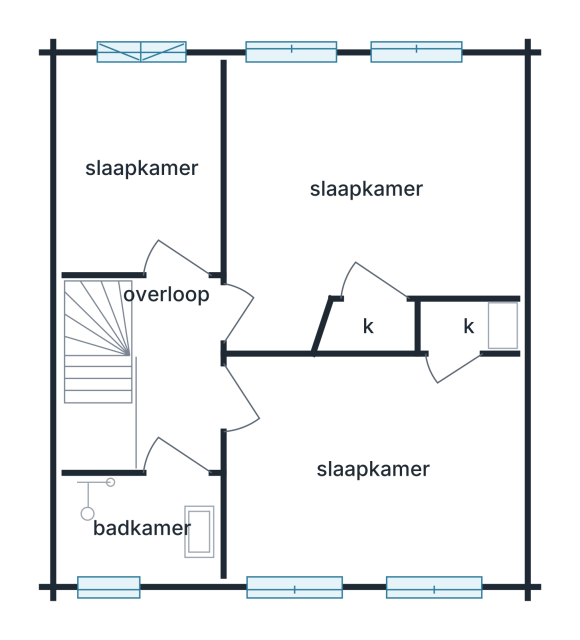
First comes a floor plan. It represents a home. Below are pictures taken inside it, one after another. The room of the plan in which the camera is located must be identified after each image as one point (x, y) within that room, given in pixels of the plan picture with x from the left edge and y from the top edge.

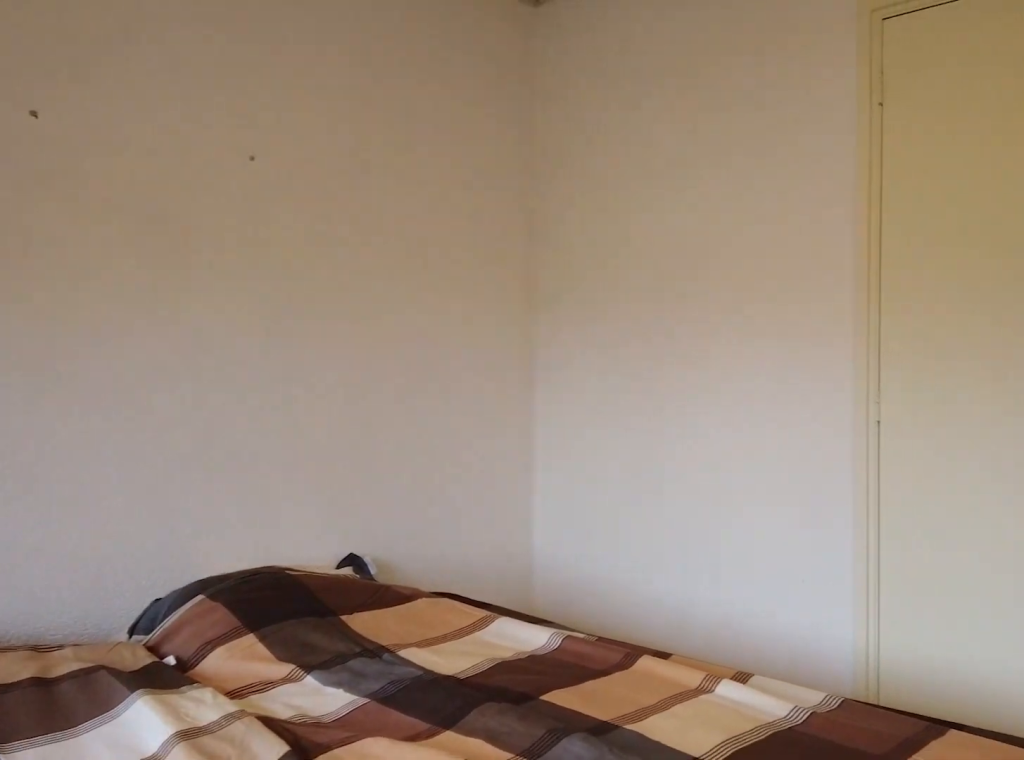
(365, 187)
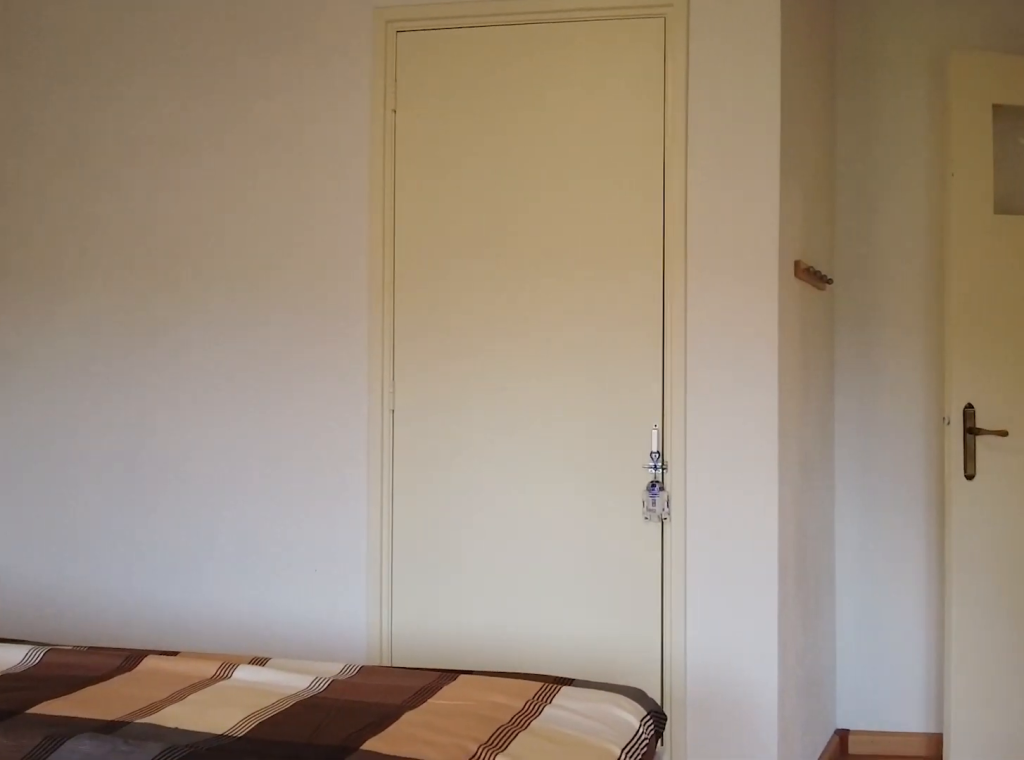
(365, 187)
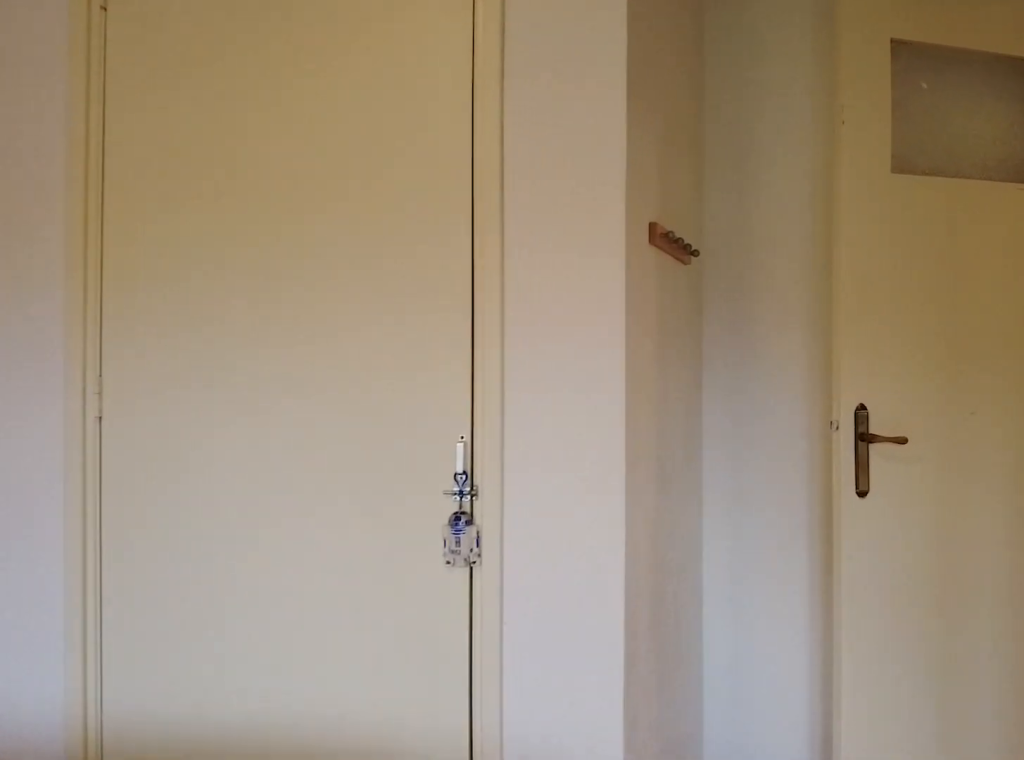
(365, 187)
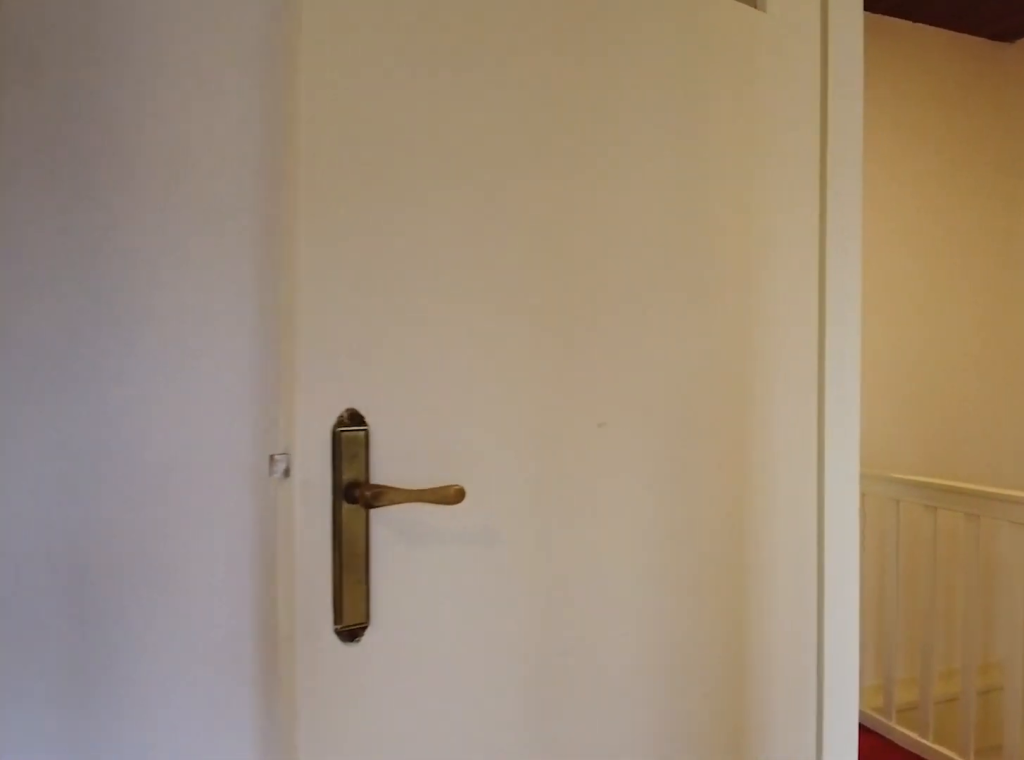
(365, 187)
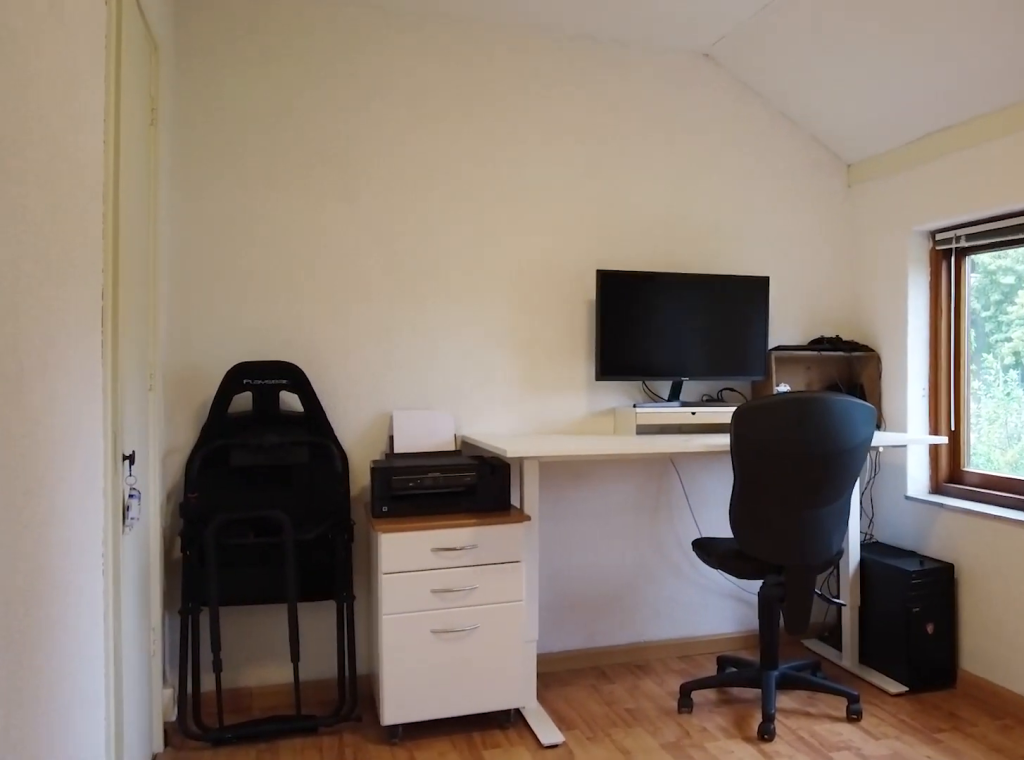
(372, 466)
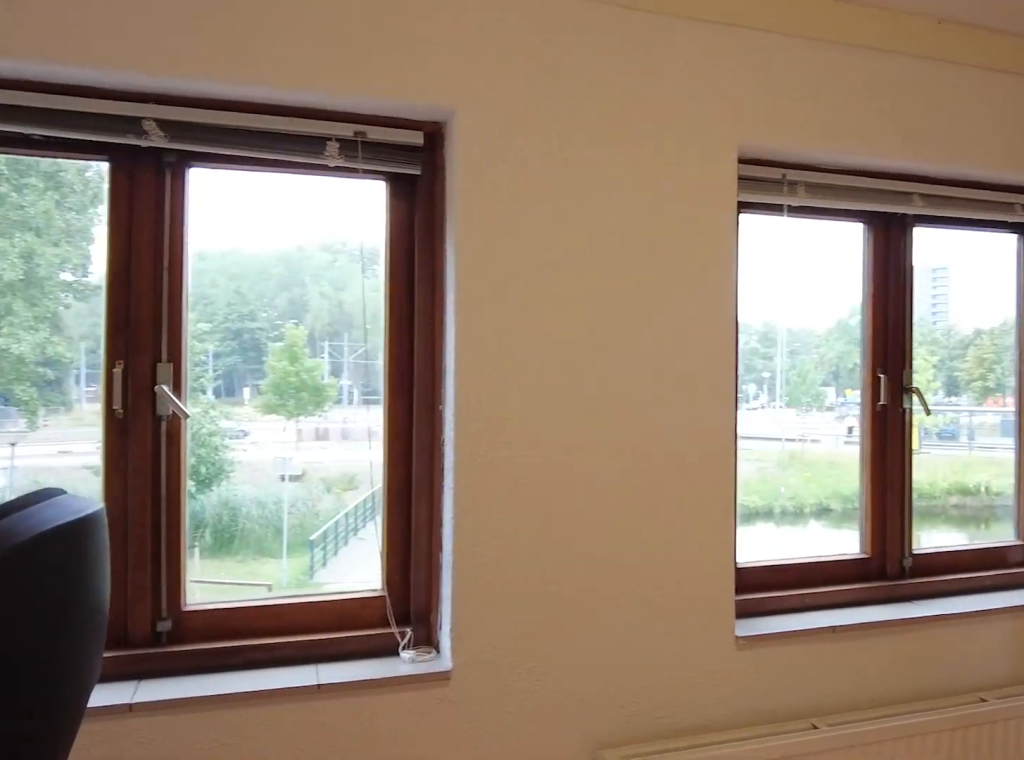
(372, 466)
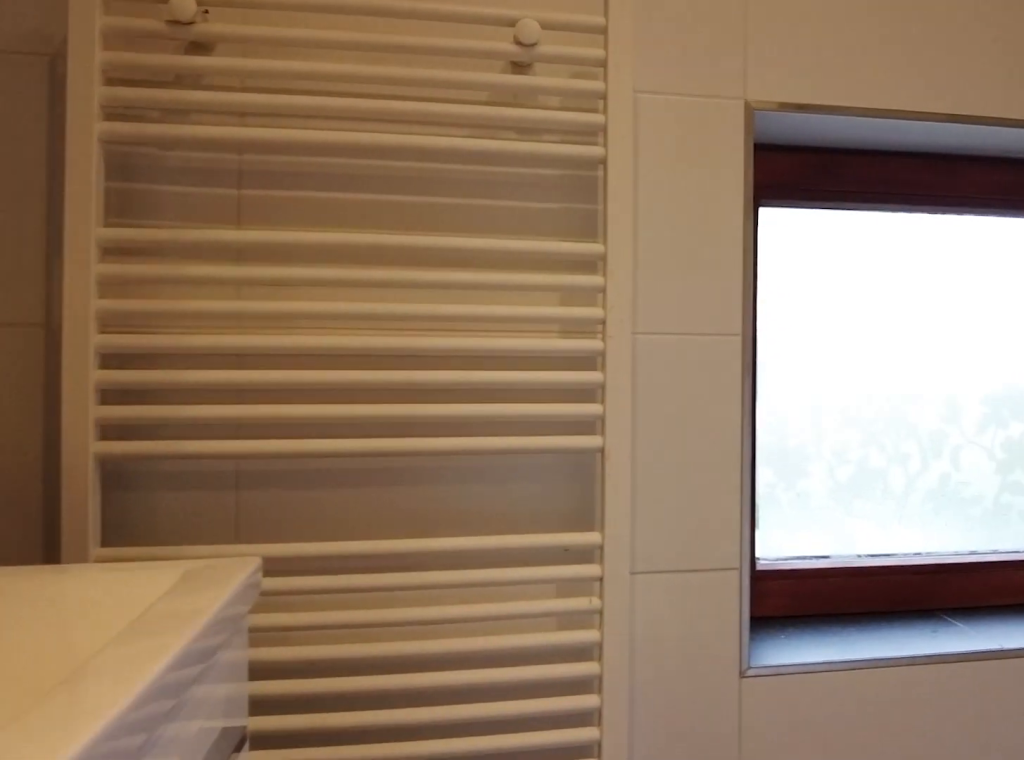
(143, 525)
